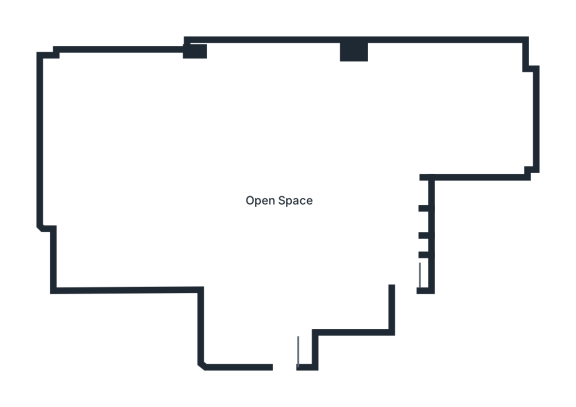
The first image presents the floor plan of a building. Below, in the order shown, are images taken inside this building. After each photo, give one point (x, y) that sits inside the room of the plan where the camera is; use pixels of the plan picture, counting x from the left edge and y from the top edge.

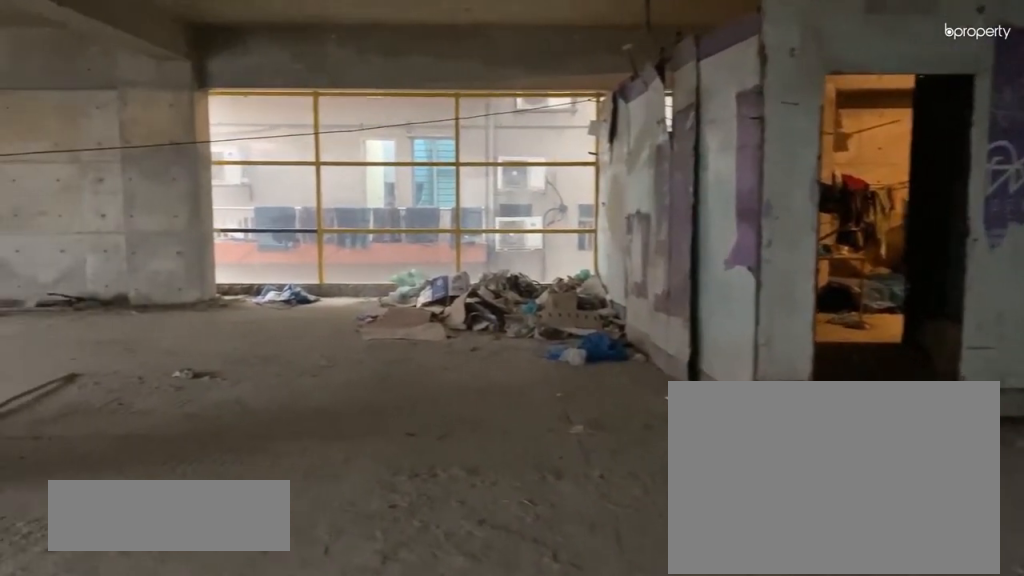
(287, 216)
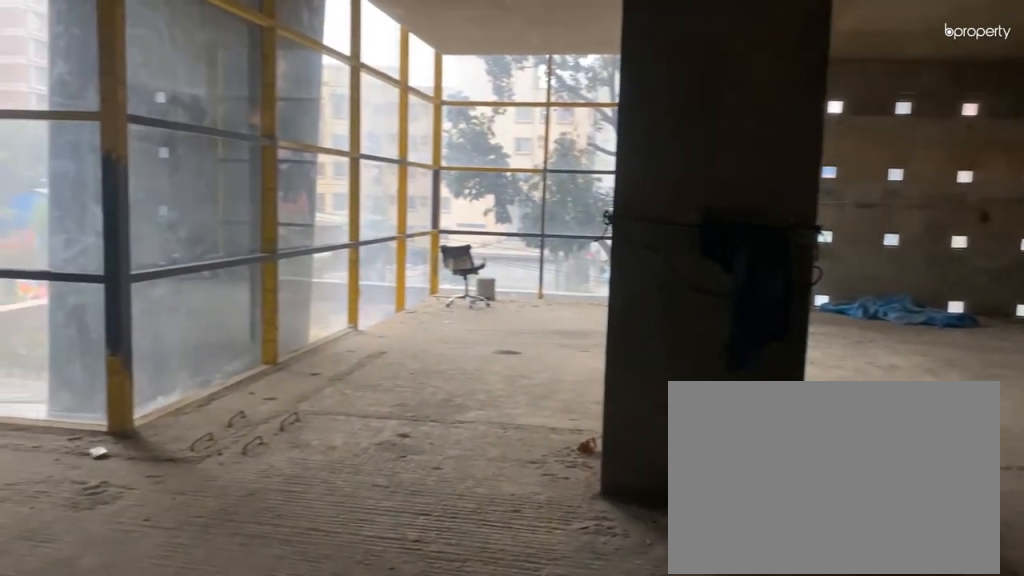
(287, 216)
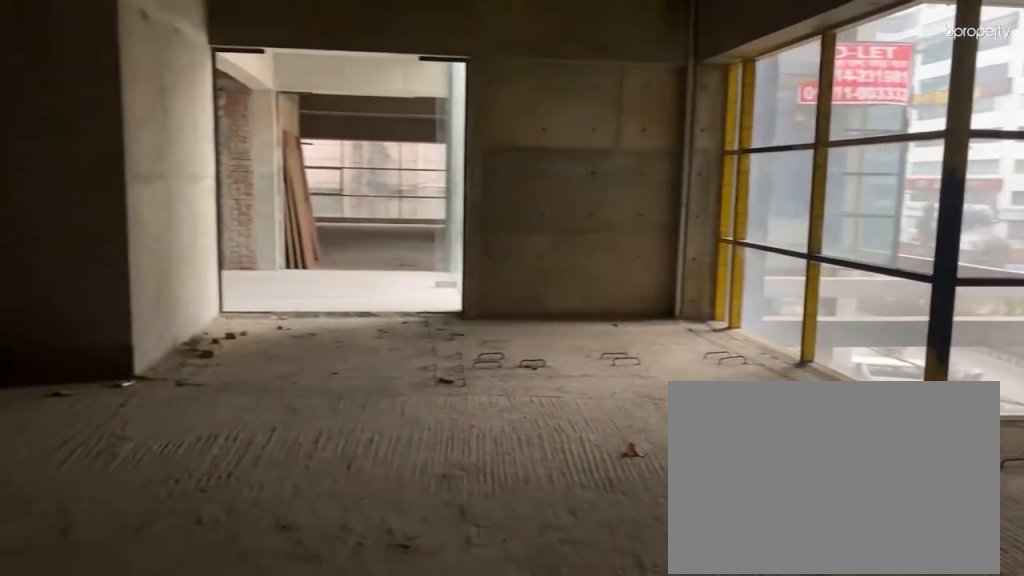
(287, 216)
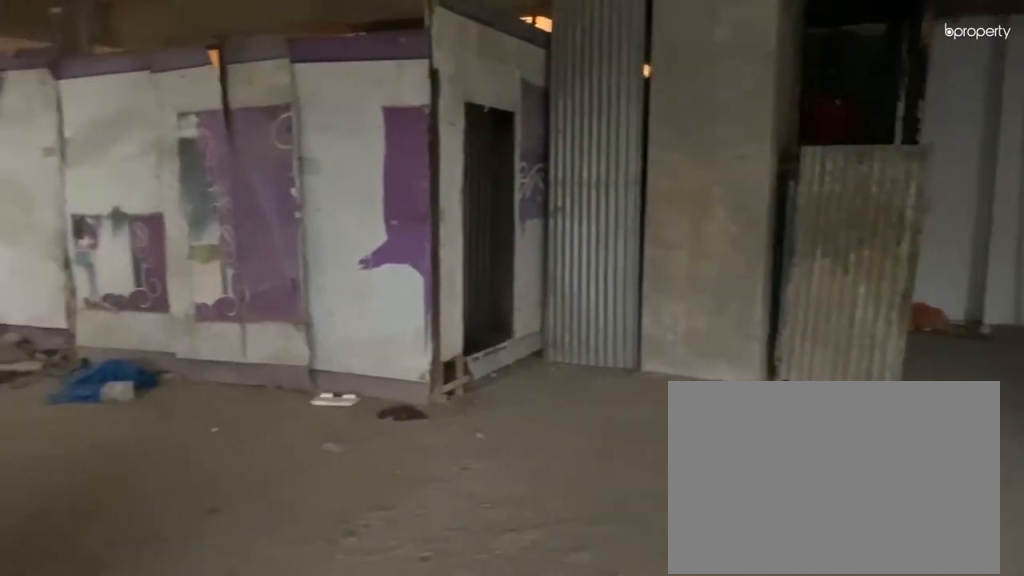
(287, 216)
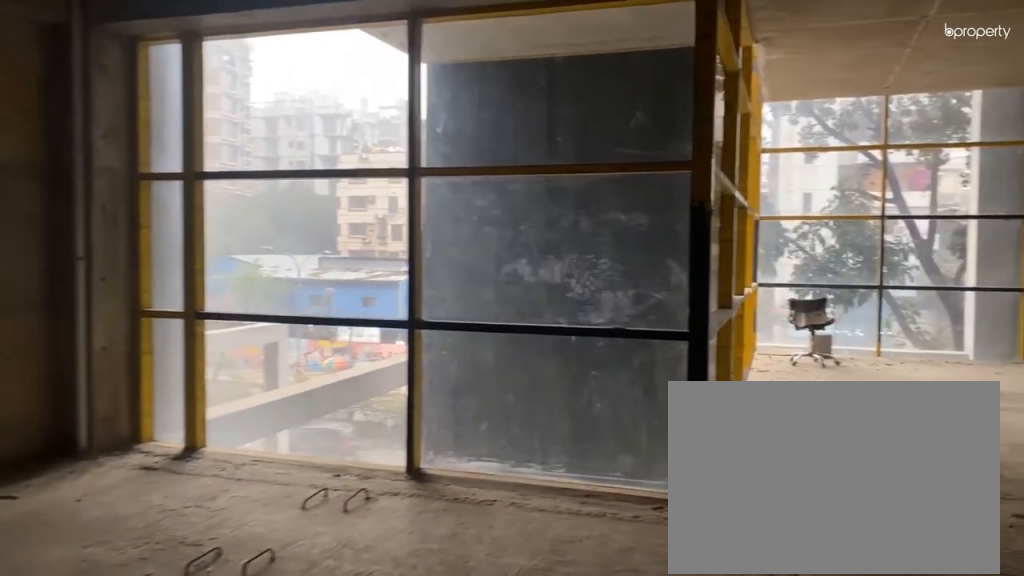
(265, 234)
